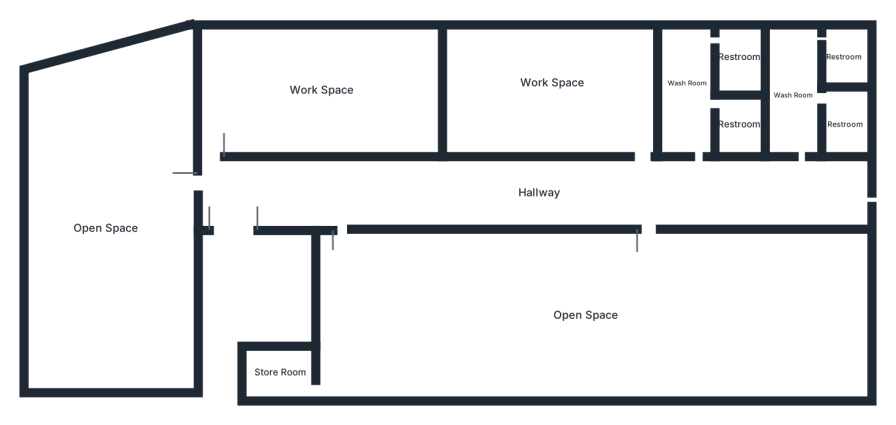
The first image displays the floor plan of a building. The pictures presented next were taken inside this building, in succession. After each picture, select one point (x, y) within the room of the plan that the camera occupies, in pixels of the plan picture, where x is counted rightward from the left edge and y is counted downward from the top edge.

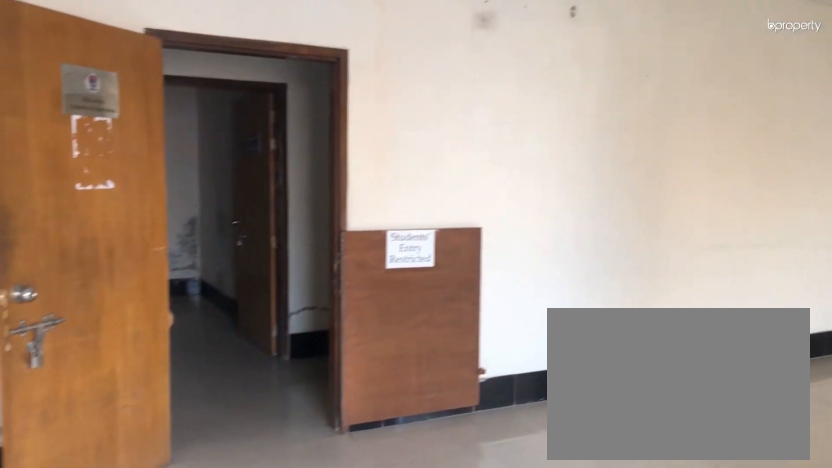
(585, 317)
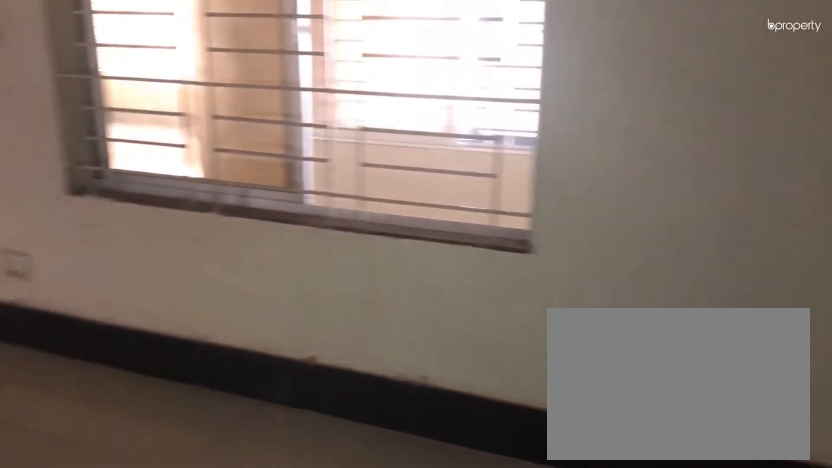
(548, 82)
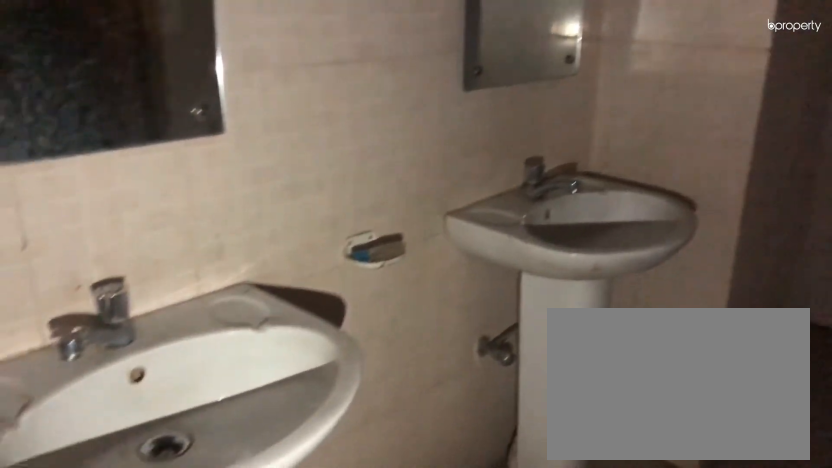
(687, 82)
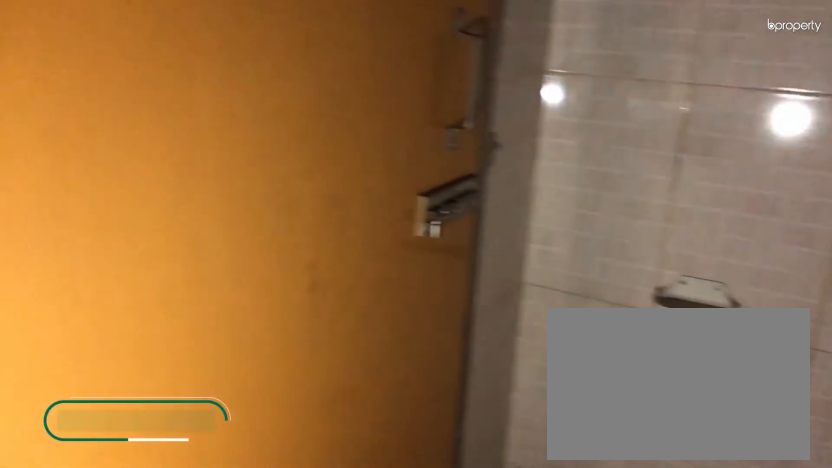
(739, 53)
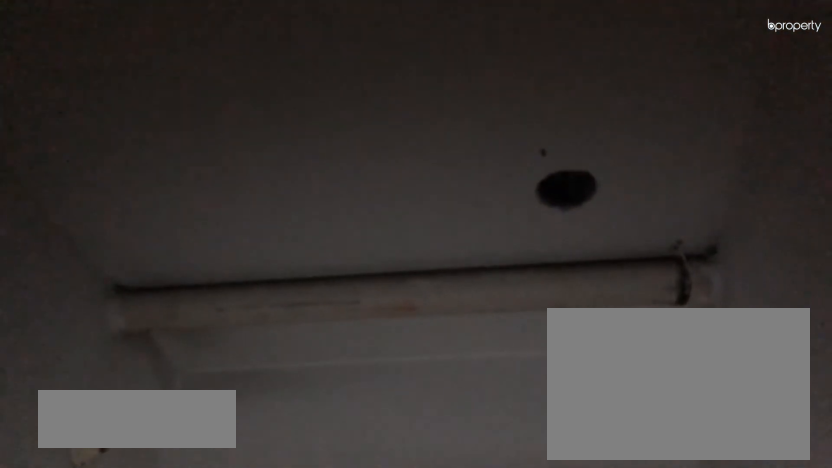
(794, 93)
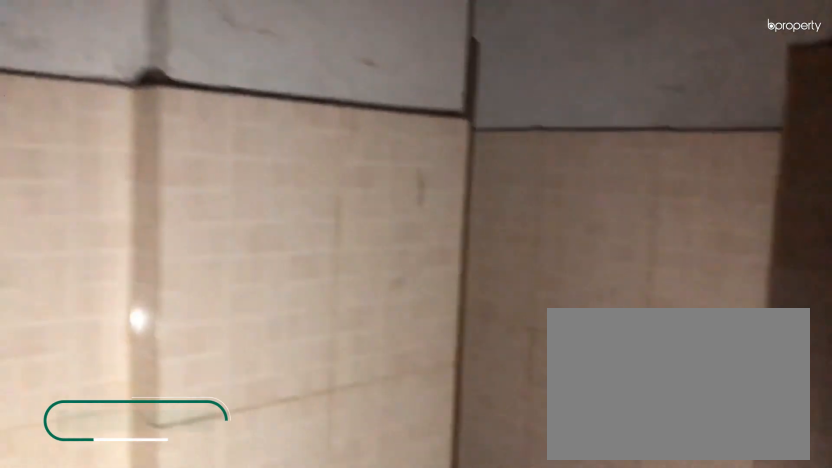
(845, 53)
